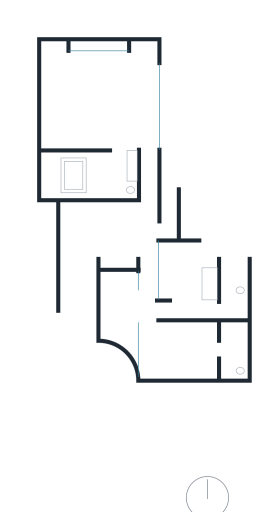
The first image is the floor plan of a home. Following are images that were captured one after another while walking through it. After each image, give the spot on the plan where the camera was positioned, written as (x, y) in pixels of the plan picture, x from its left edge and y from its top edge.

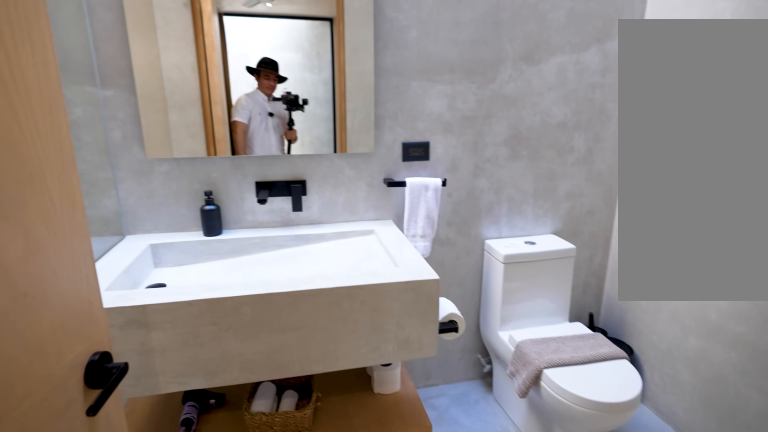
(211, 359)
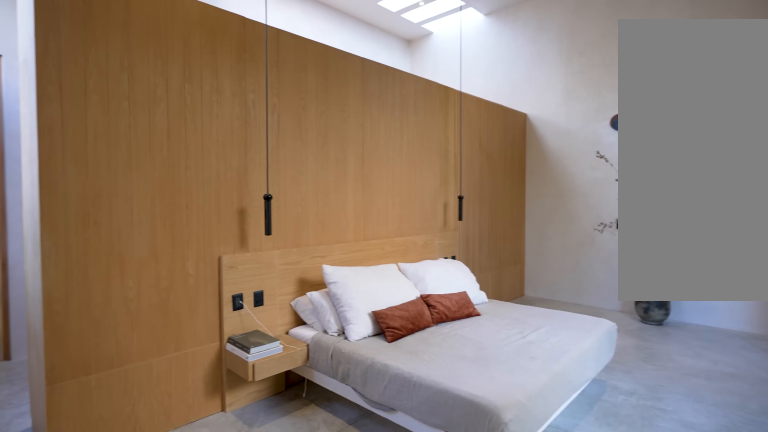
(127, 59)
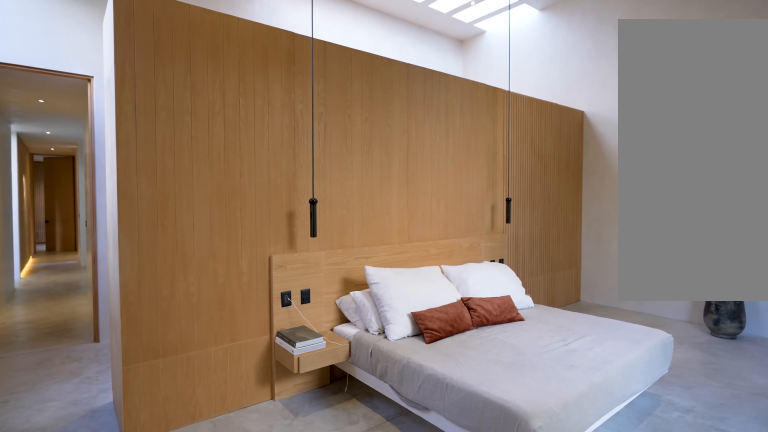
(141, 60)
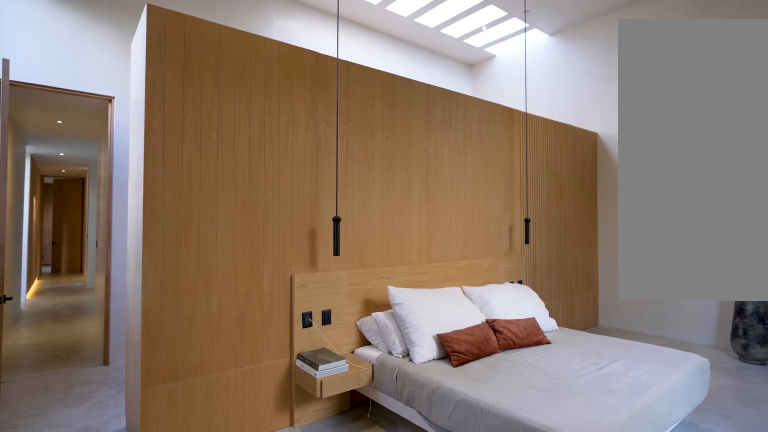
(145, 61)
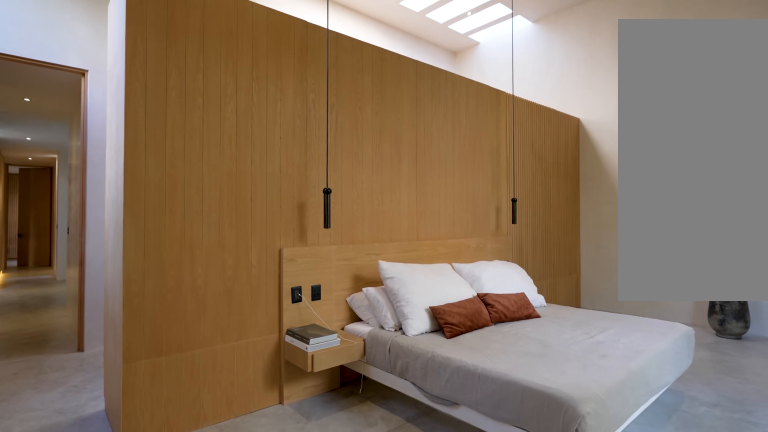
(145, 61)
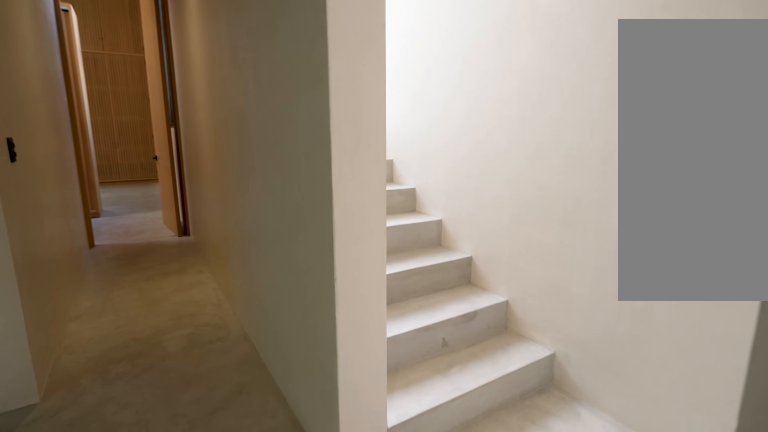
(152, 235)
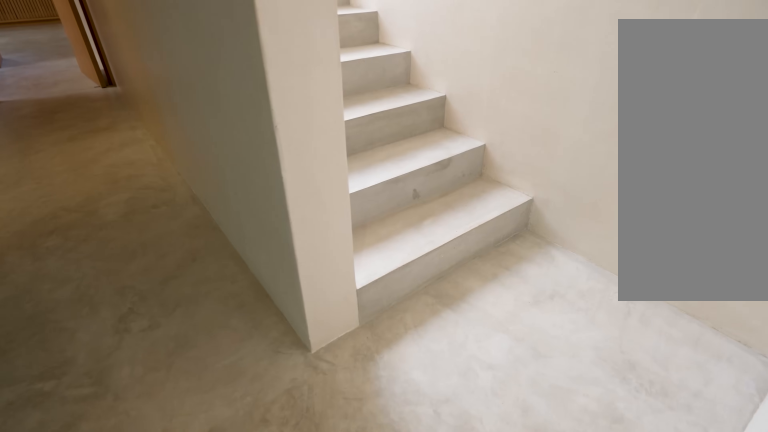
(161, 235)
